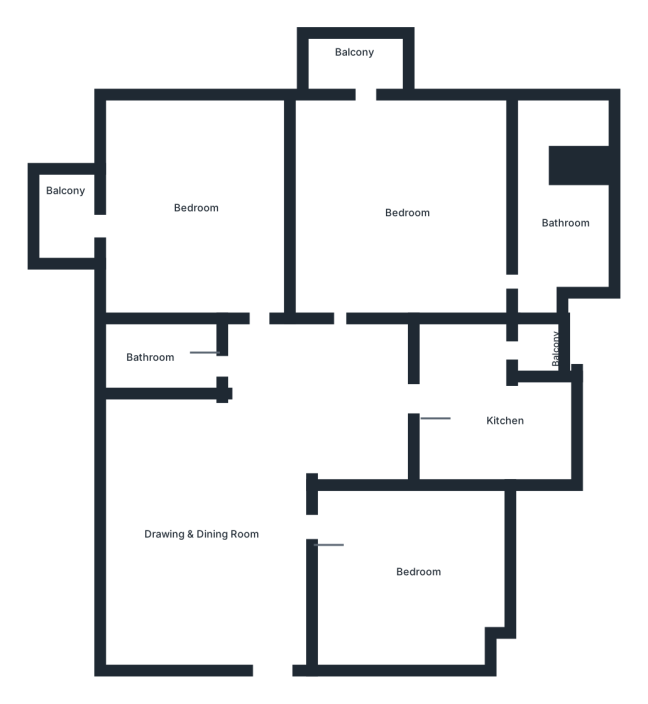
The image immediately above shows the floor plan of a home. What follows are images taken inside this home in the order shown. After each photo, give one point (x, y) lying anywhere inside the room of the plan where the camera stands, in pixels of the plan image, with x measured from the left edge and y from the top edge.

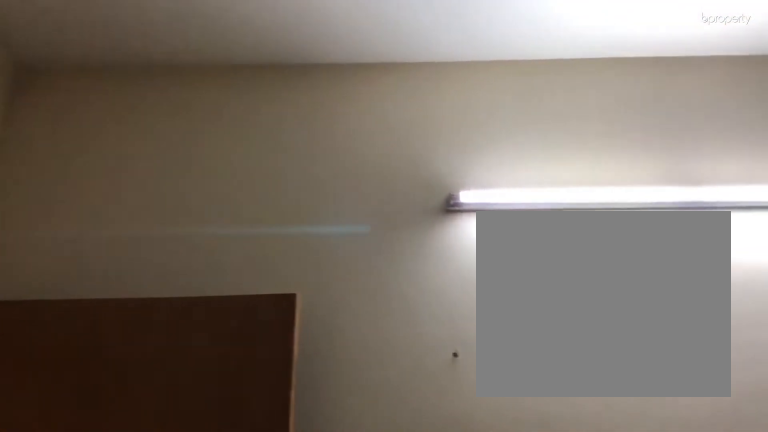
(408, 578)
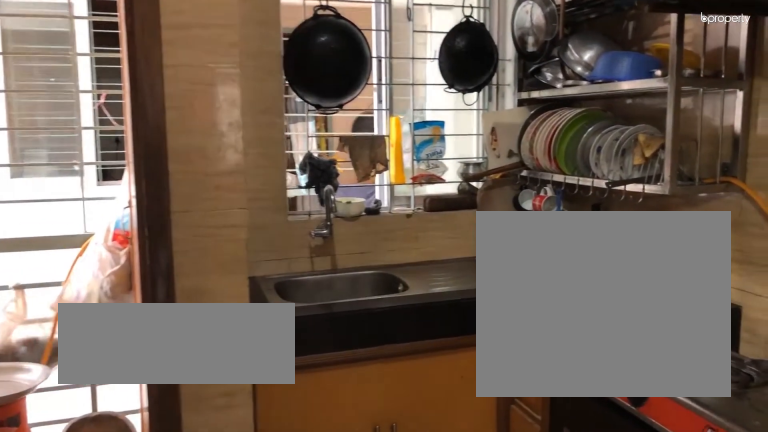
(464, 401)
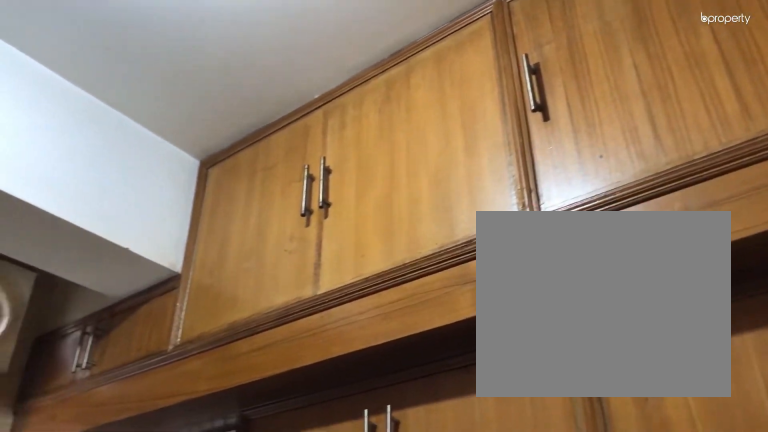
(465, 401)
